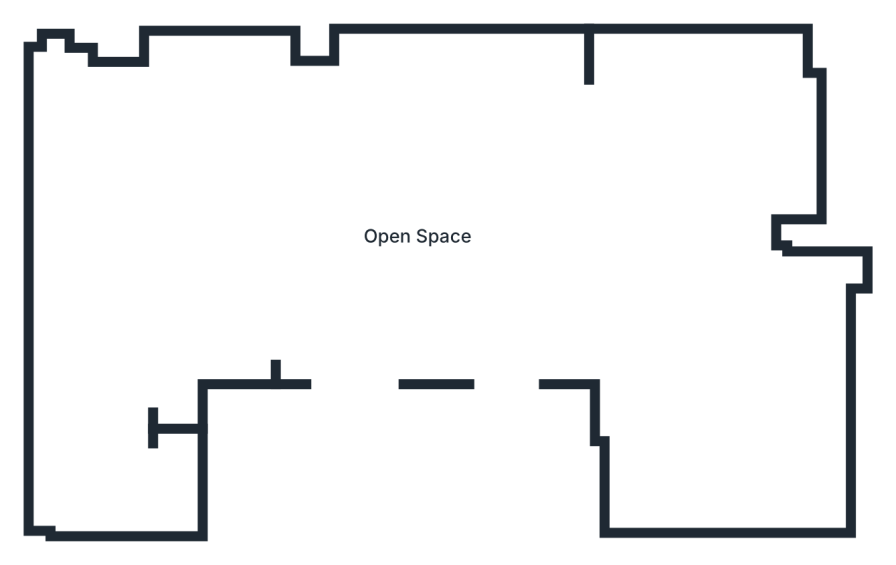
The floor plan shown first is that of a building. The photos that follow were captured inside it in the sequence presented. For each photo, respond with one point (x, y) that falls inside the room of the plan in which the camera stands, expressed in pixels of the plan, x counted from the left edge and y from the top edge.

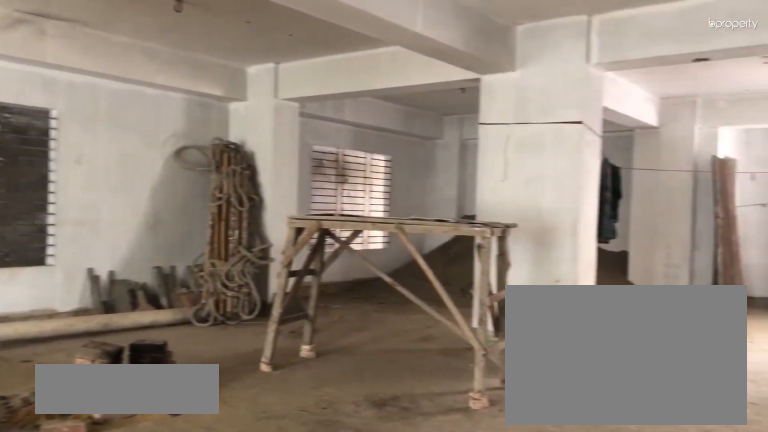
(417, 238)
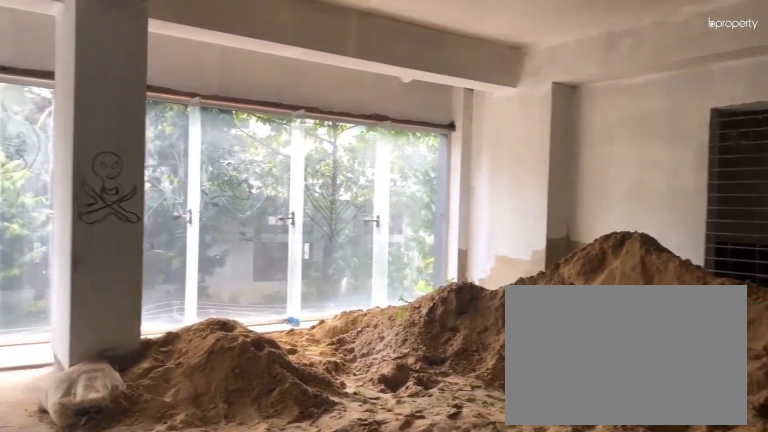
(417, 238)
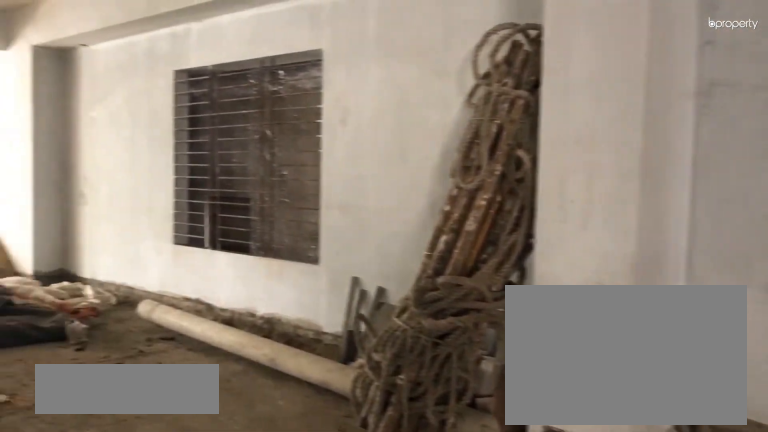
(650, 205)
